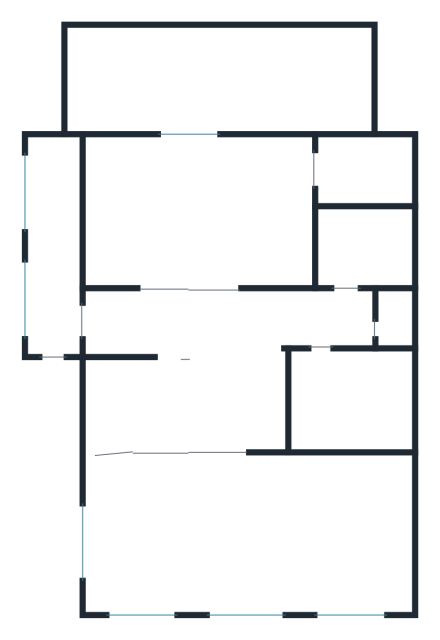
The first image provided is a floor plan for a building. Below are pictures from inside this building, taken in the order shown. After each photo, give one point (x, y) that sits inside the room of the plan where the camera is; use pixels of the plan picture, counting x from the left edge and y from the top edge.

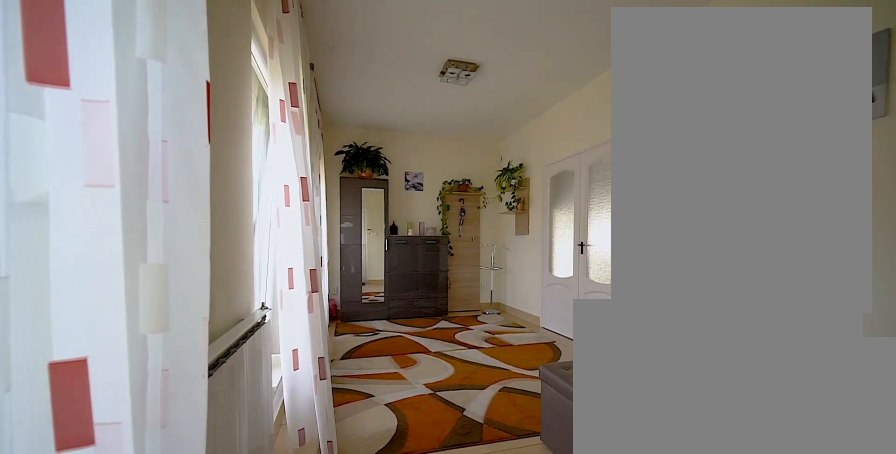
(53, 281)
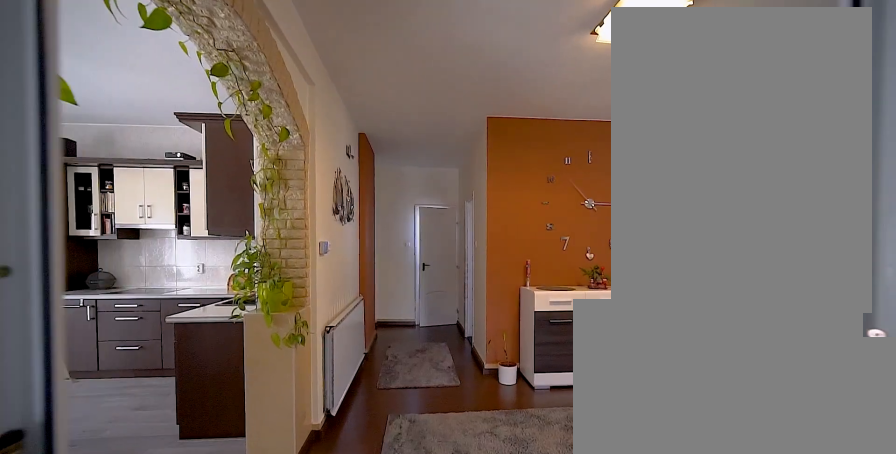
(206, 373)
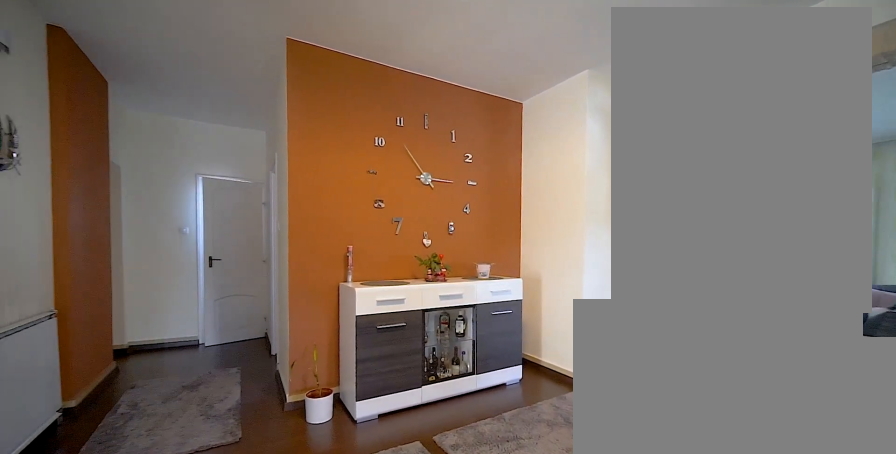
(206, 373)
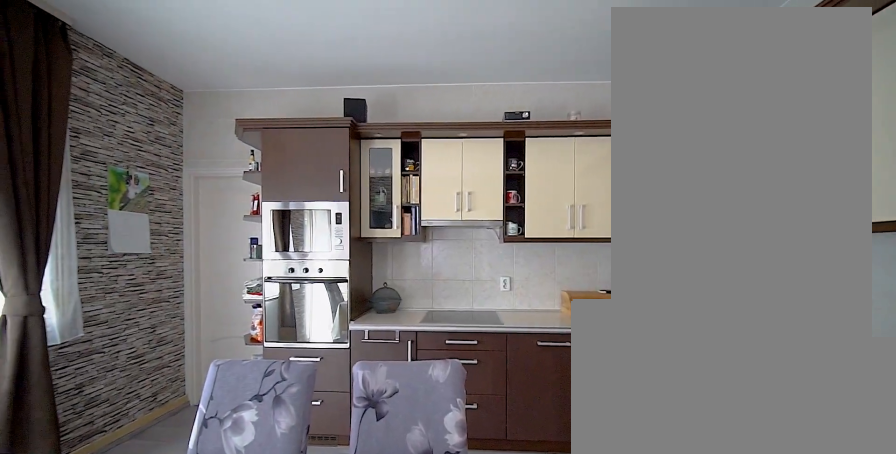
(201, 222)
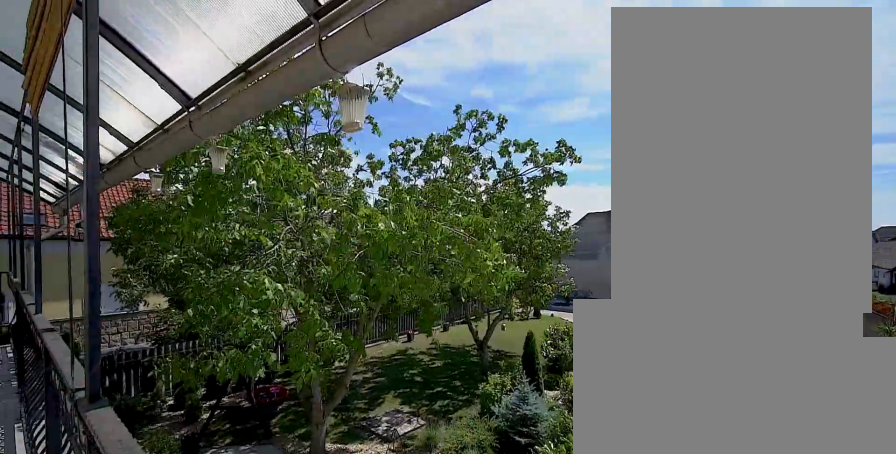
(233, 75)
